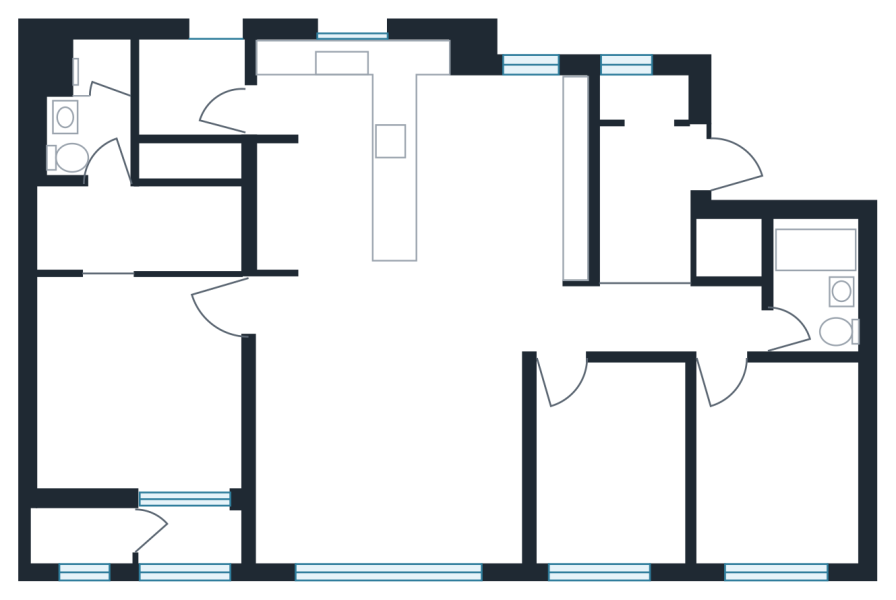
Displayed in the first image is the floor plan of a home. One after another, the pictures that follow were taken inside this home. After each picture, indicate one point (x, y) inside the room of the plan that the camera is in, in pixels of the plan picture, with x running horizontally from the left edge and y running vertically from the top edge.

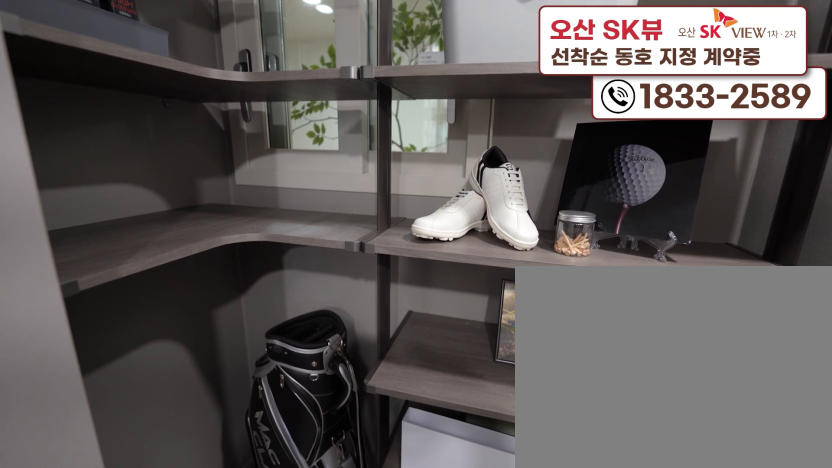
(652, 179)
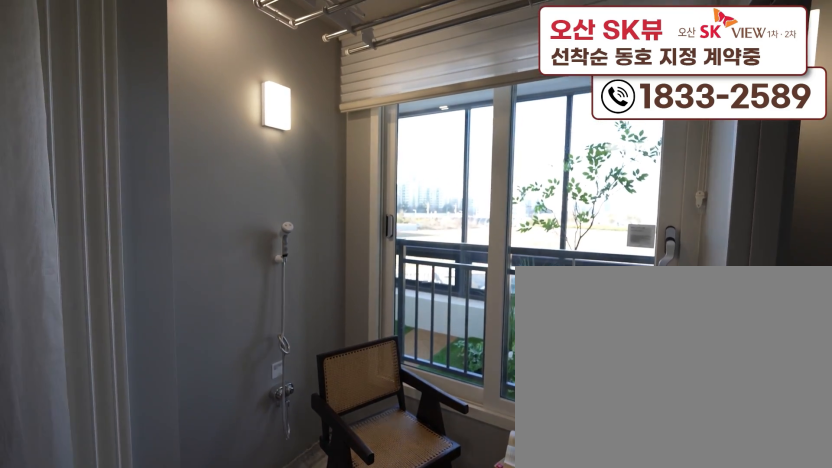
(187, 557)
